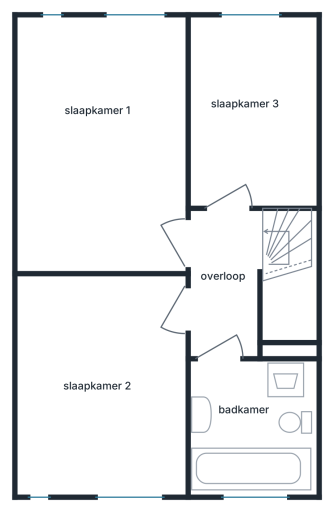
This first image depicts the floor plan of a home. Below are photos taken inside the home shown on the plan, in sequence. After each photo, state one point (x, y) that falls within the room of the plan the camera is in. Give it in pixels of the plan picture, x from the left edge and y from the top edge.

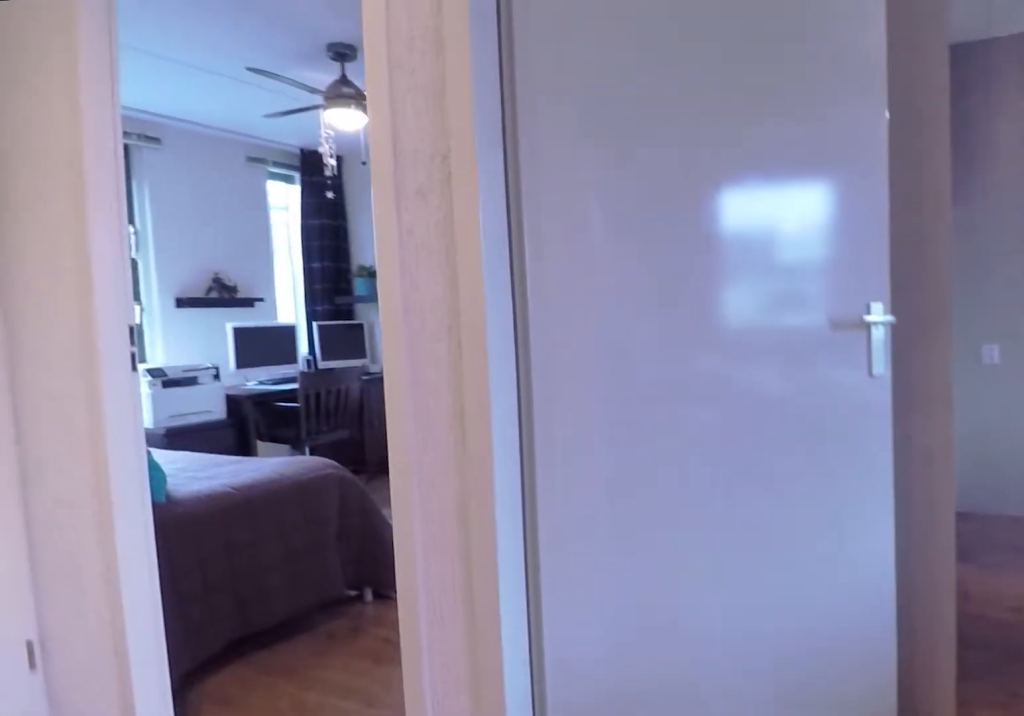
(228, 313)
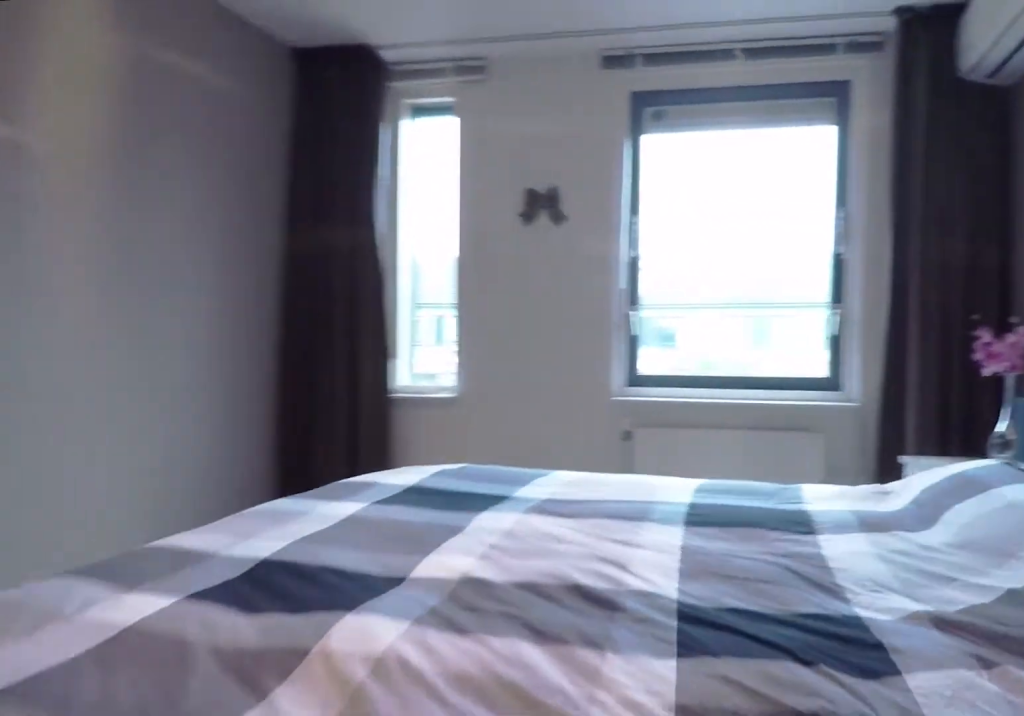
(150, 124)
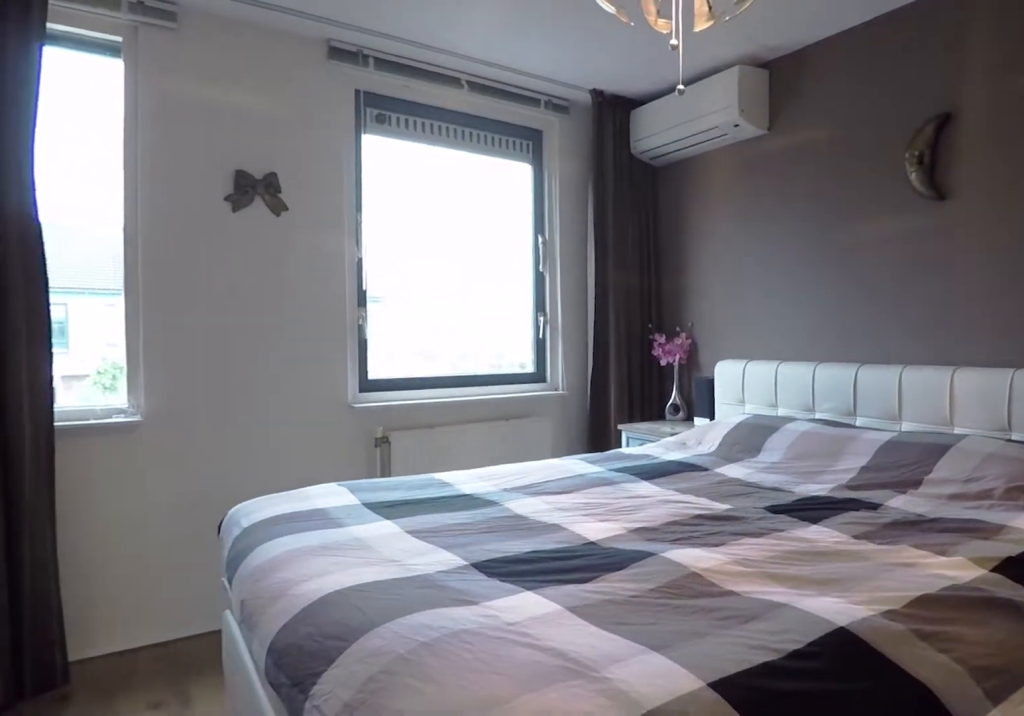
(150, 124)
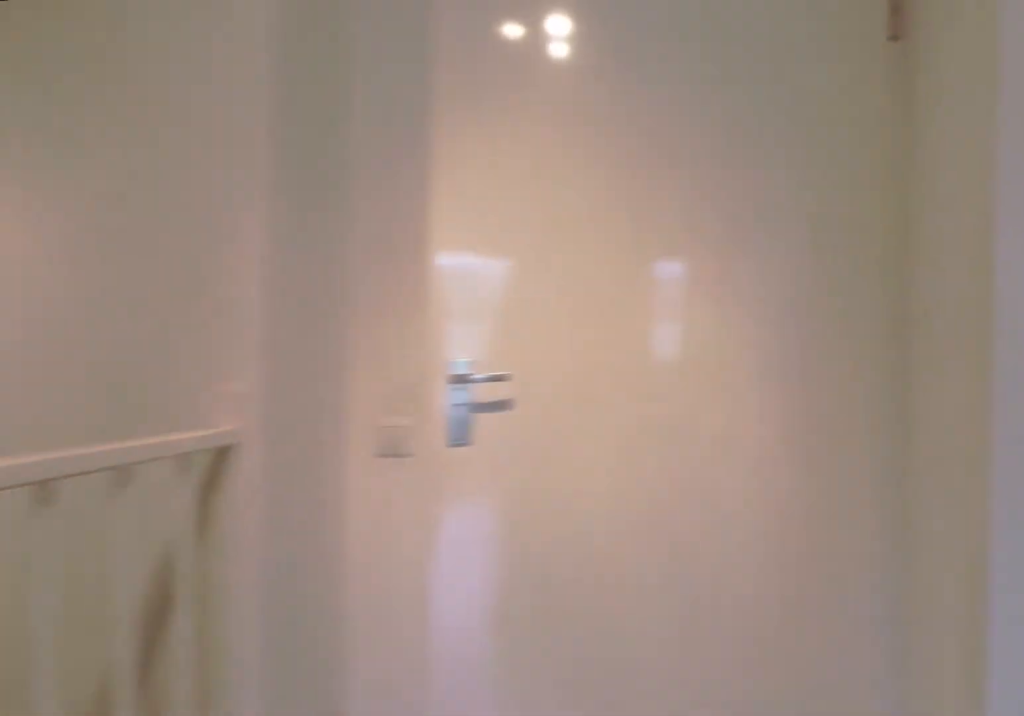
(228, 314)
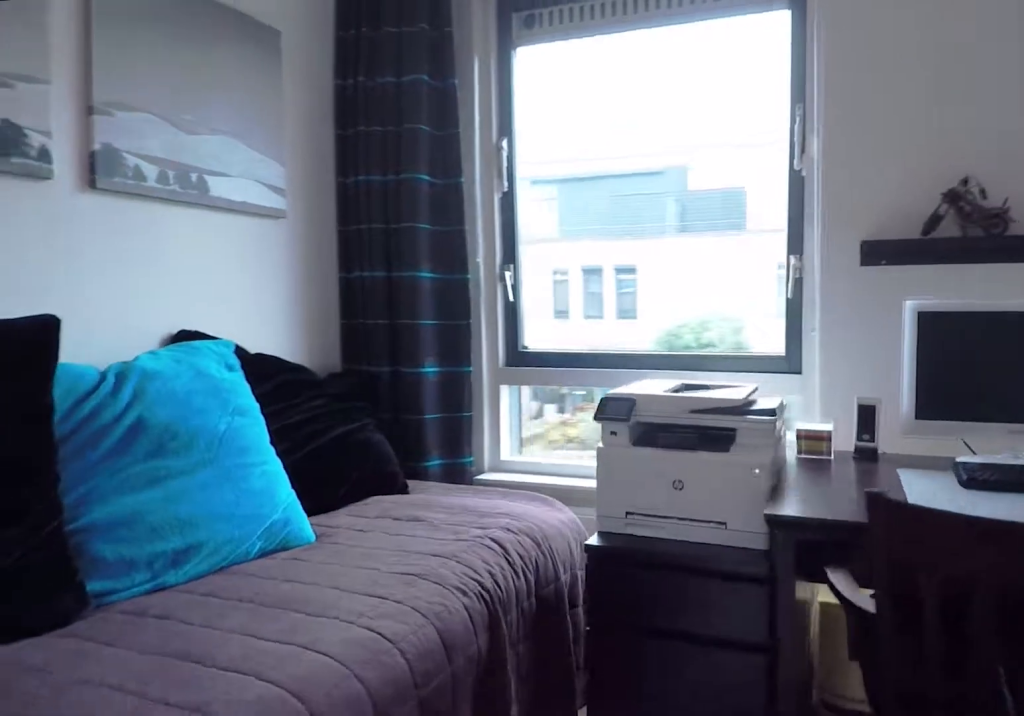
(106, 394)
